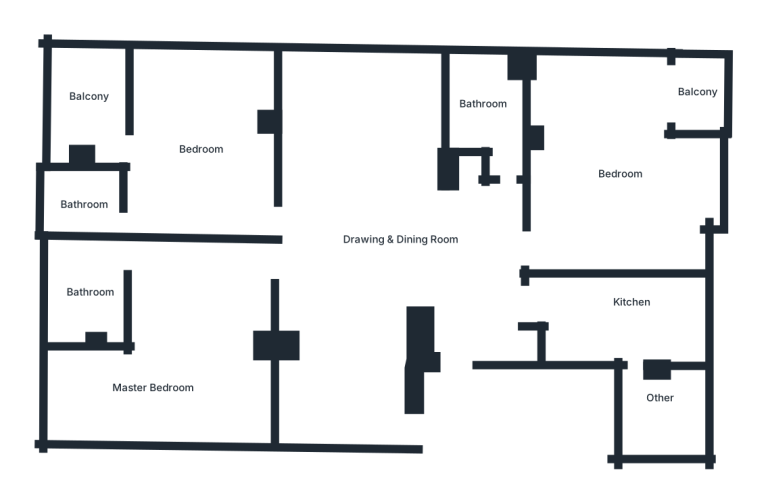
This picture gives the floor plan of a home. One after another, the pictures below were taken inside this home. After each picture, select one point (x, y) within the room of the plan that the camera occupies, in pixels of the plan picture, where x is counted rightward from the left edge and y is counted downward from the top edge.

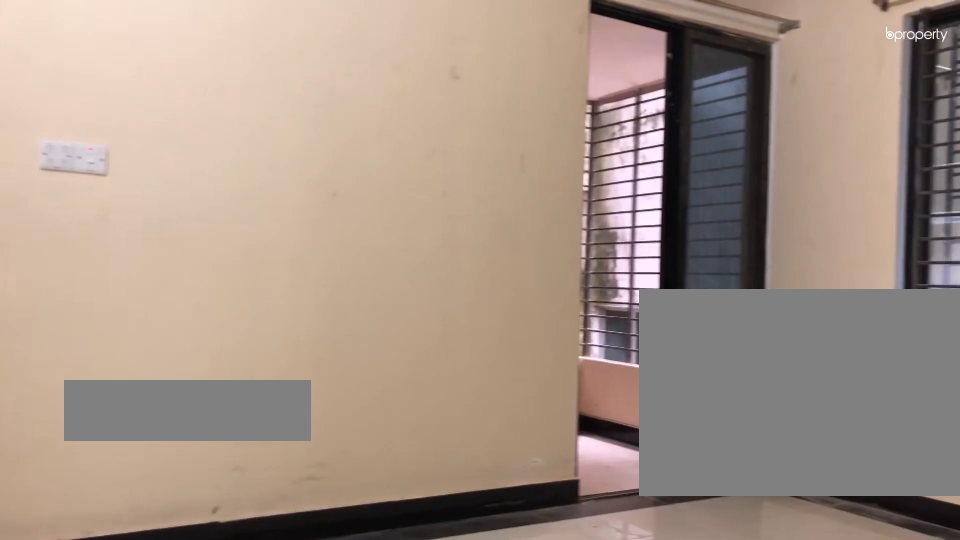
(211, 157)
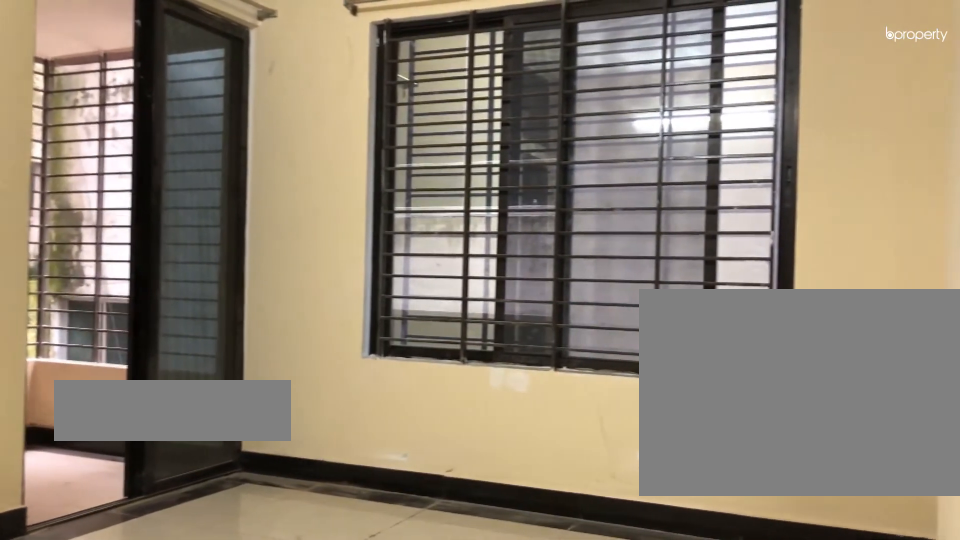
(211, 157)
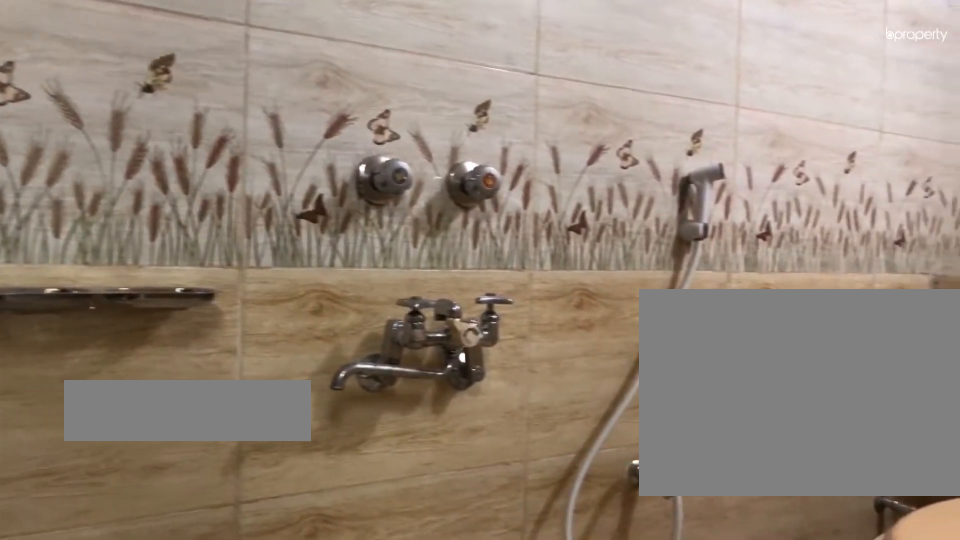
(83, 198)
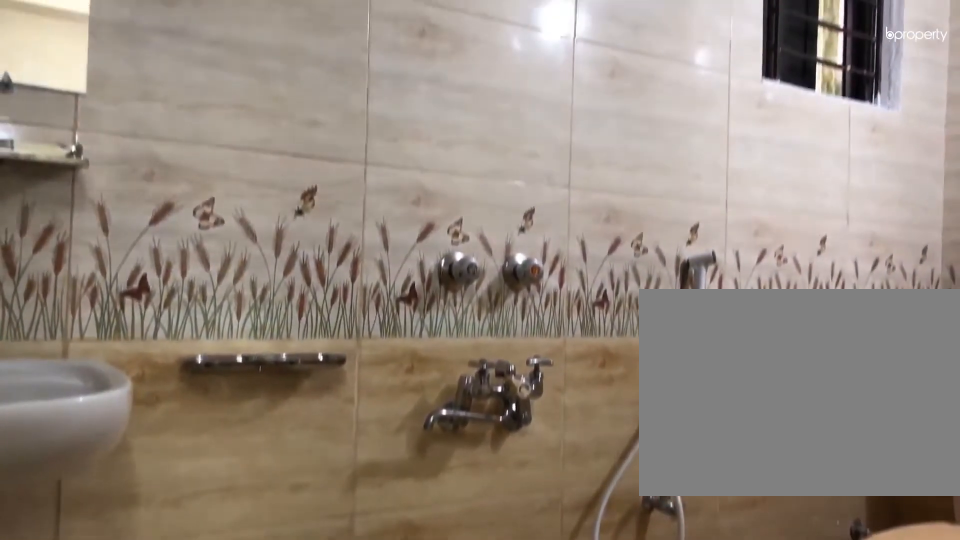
(83, 198)
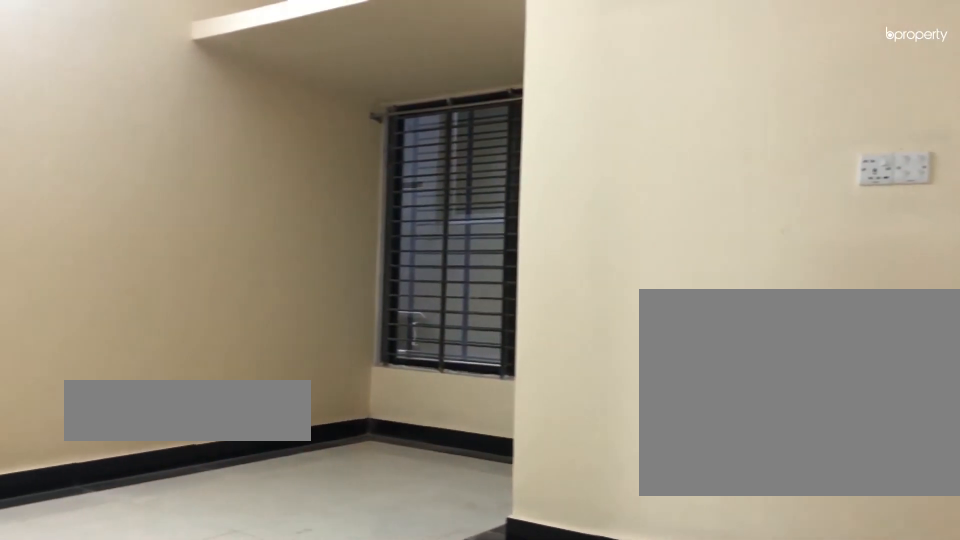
(180, 340)
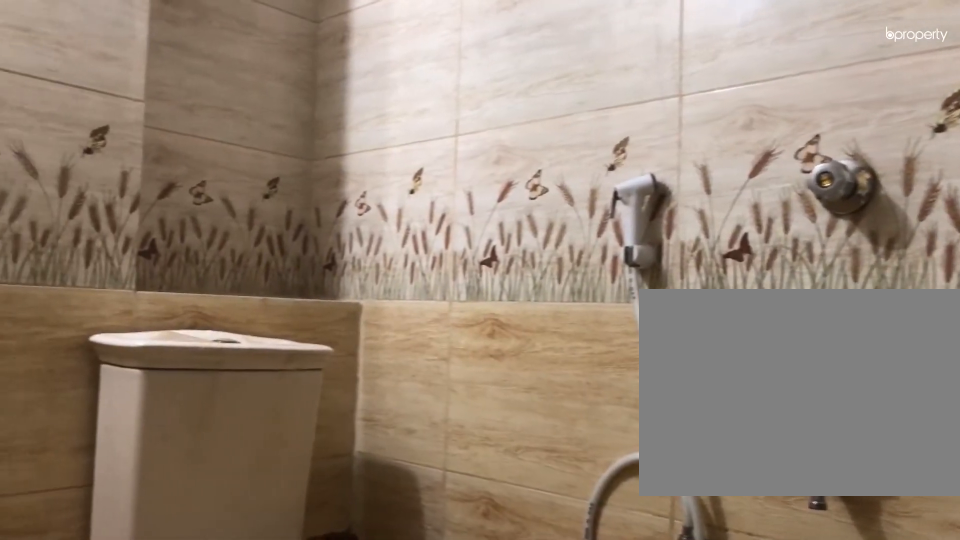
(101, 309)
